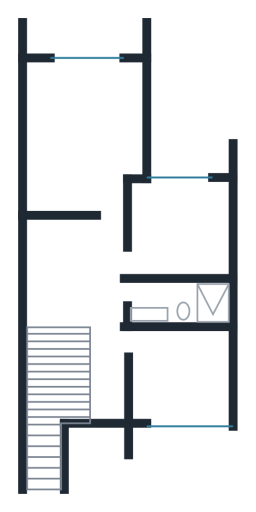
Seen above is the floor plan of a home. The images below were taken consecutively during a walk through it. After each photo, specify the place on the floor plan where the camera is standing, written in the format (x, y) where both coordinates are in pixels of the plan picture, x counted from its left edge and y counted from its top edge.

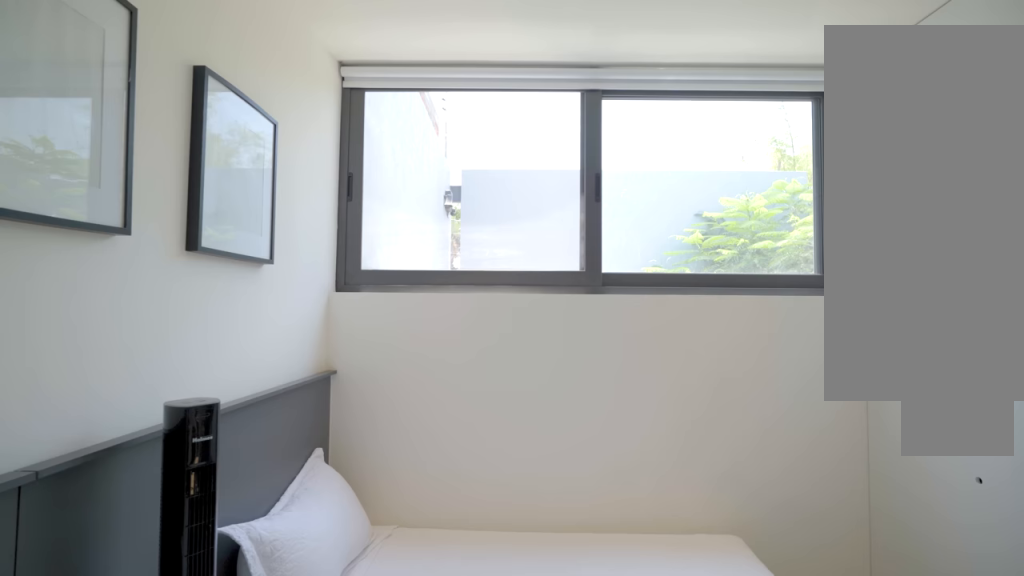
(153, 387)
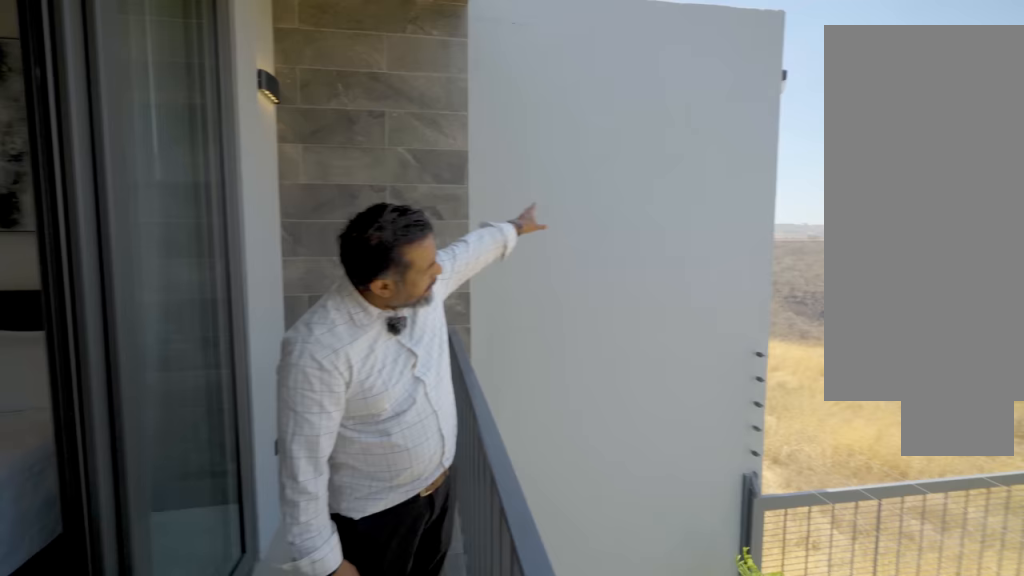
(96, 43)
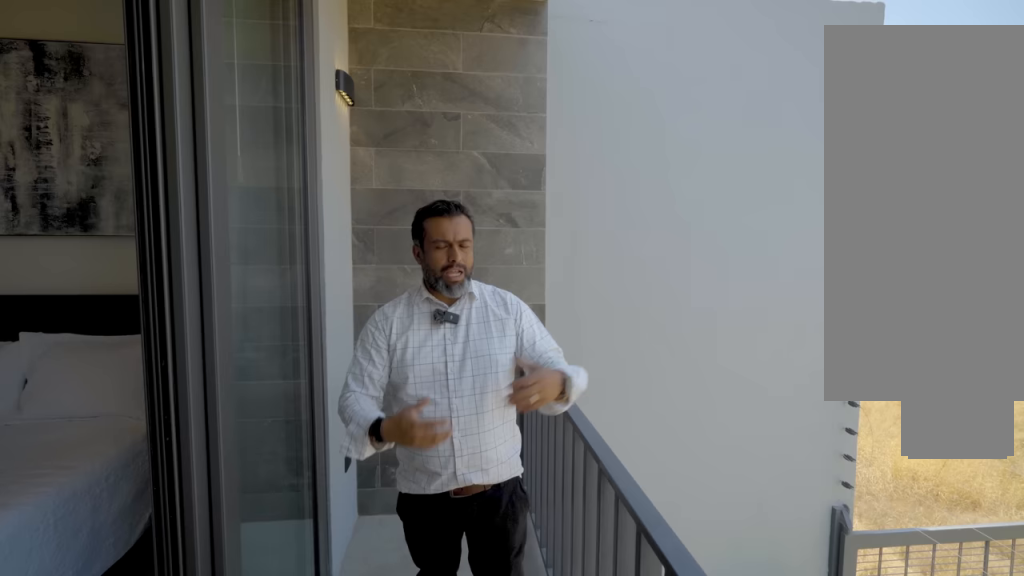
(96, 43)
